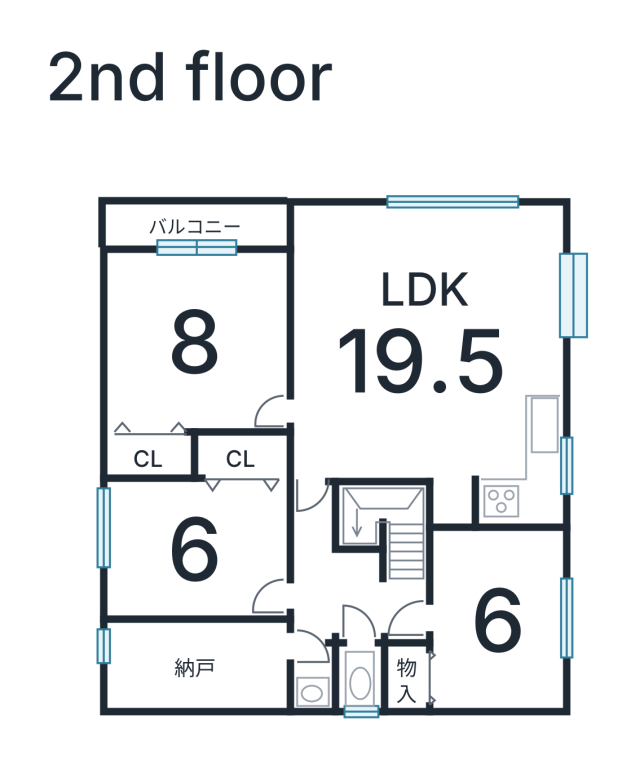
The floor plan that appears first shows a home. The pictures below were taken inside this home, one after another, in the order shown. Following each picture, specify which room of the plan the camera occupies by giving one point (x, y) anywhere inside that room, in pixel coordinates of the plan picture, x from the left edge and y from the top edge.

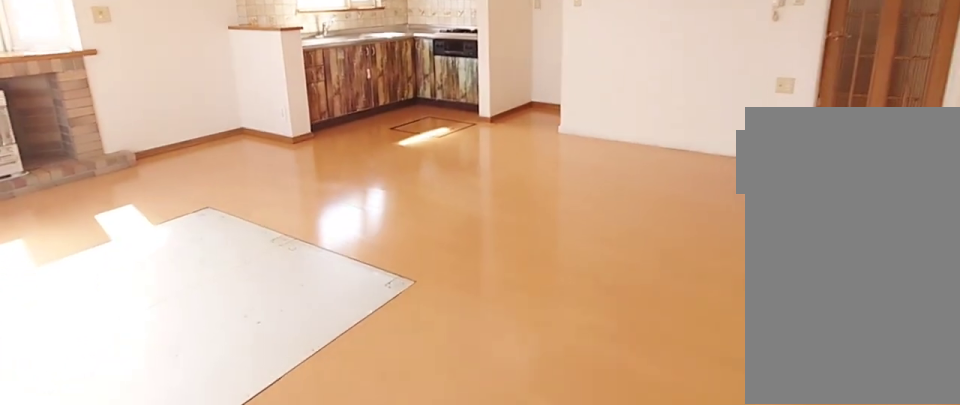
(416, 330)
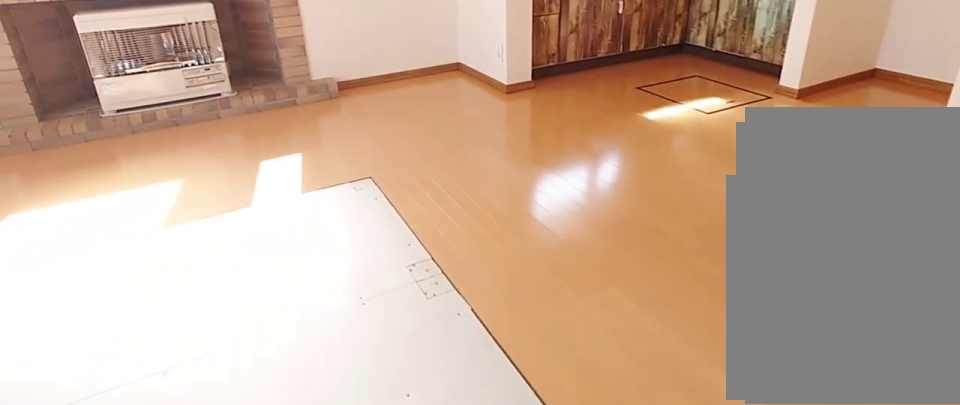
(416, 330)
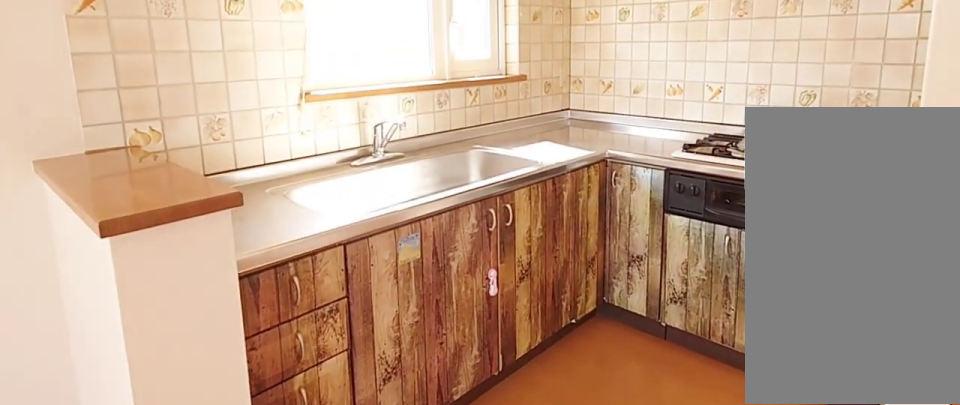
(482, 463)
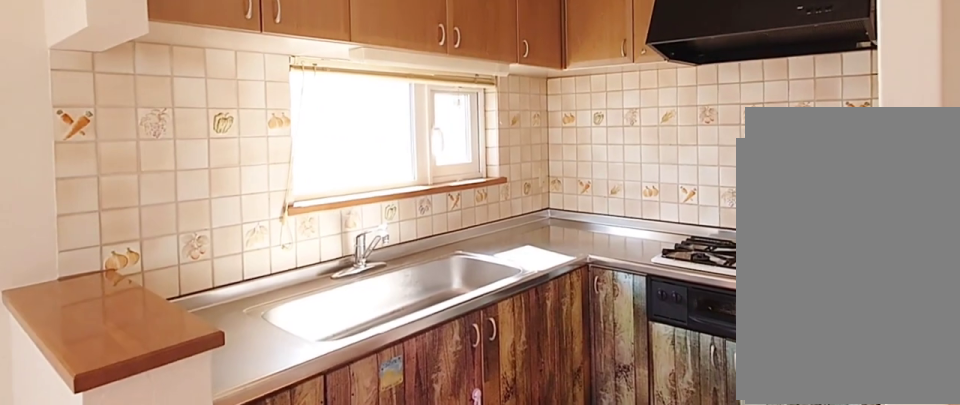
(482, 463)
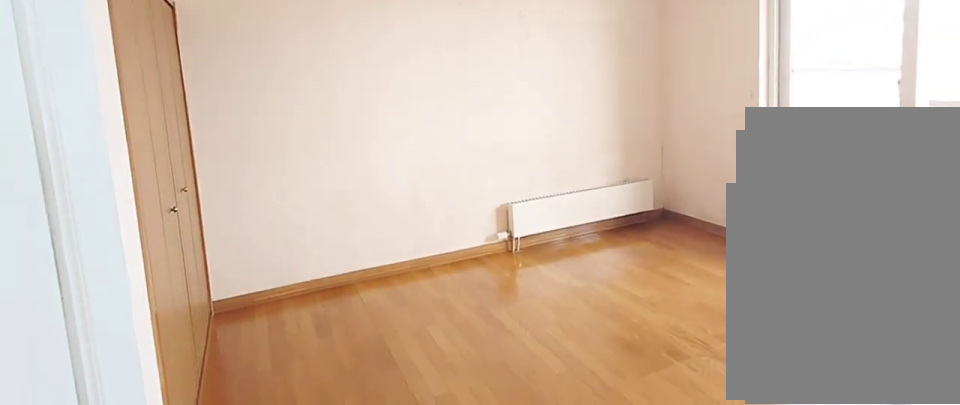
(187, 347)
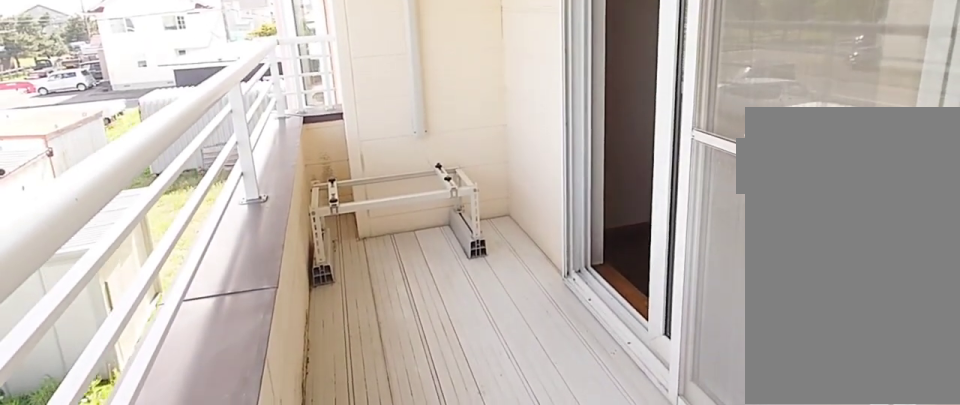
(184, 228)
